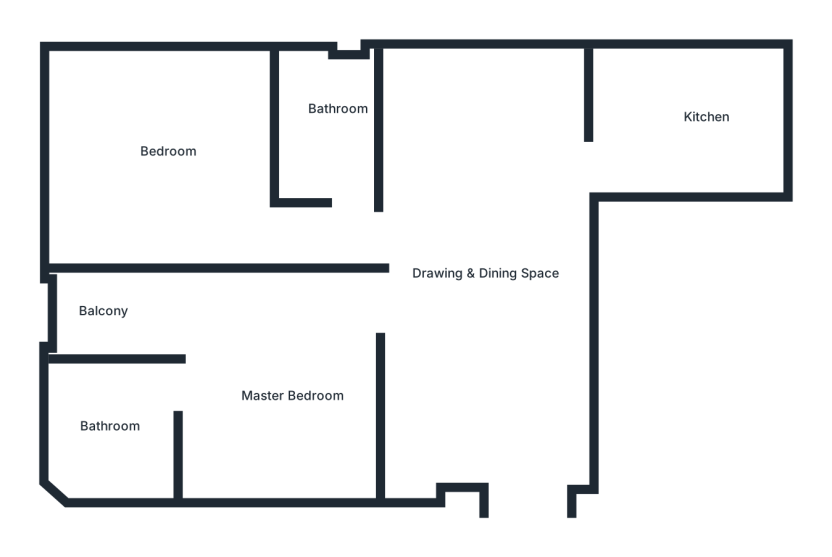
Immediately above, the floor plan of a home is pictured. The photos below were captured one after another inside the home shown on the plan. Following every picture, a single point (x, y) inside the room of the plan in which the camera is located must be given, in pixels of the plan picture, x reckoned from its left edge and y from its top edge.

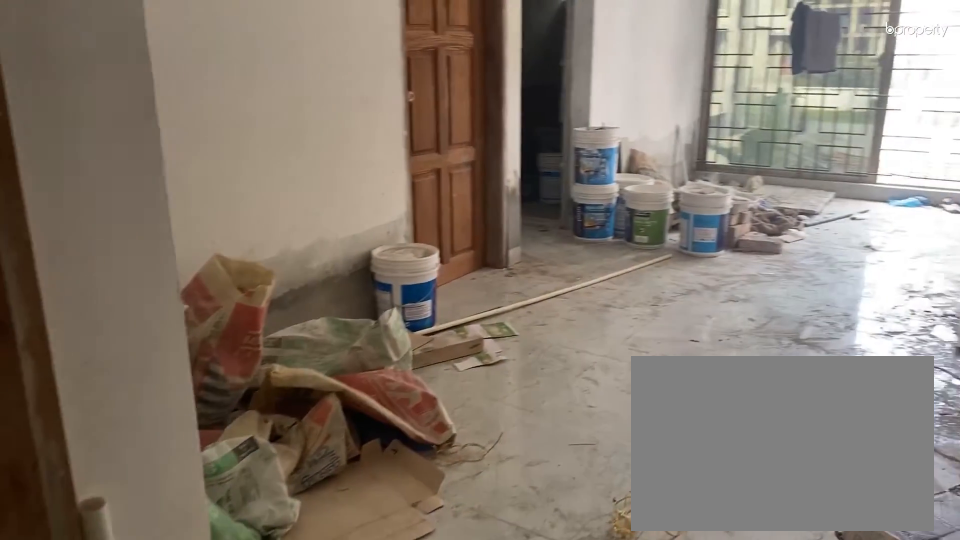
(523, 439)
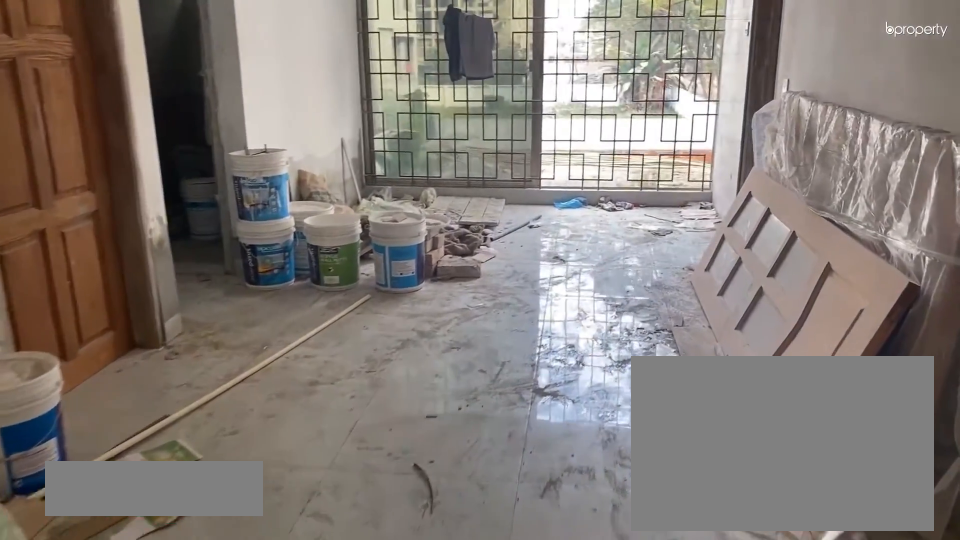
(523, 439)
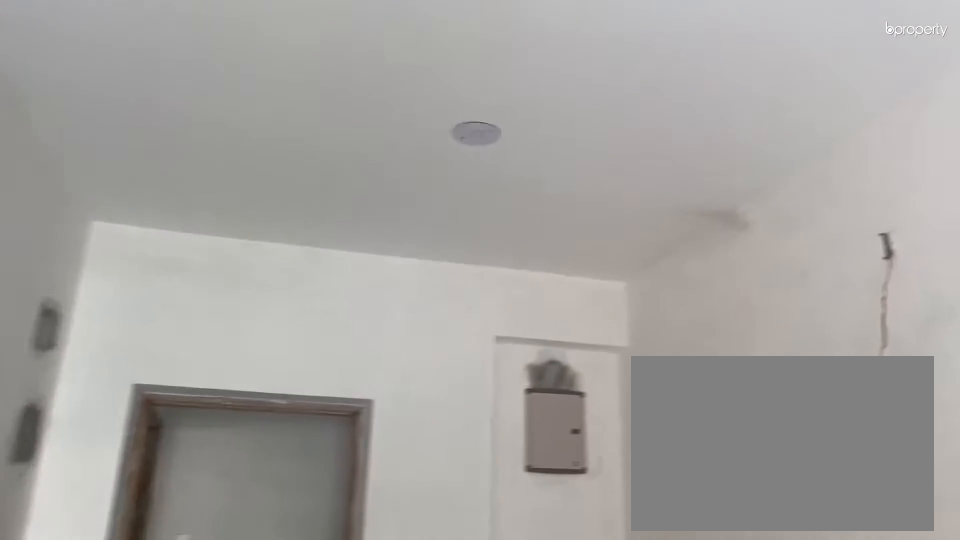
(494, 310)
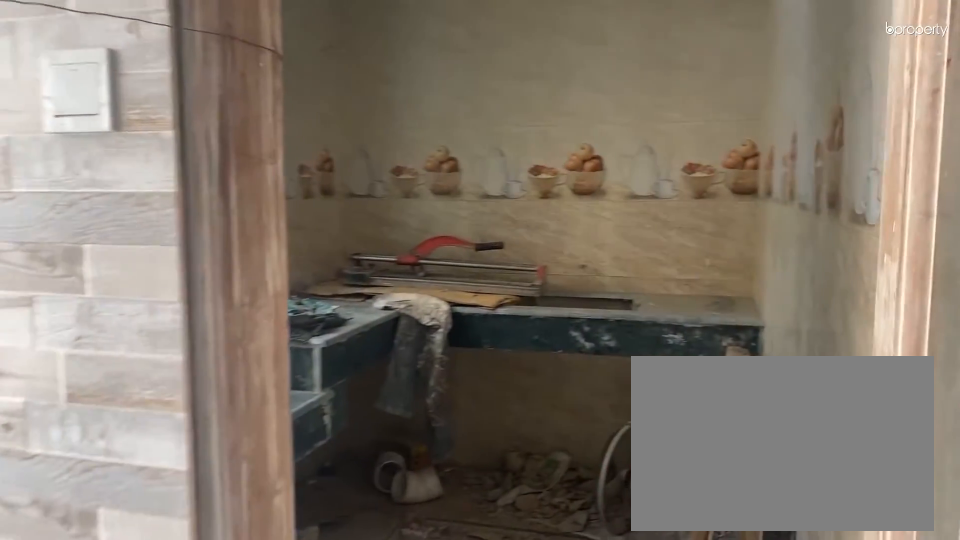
(606, 158)
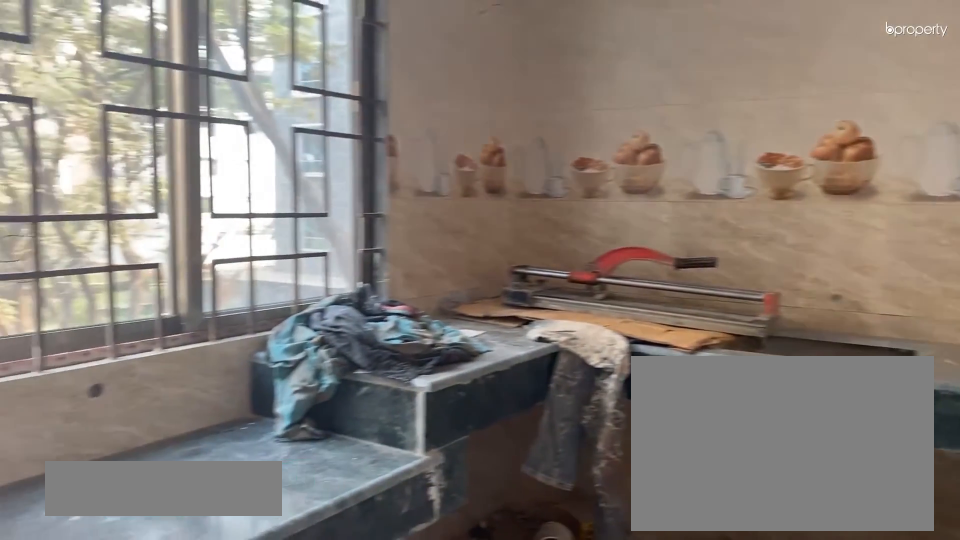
(701, 117)
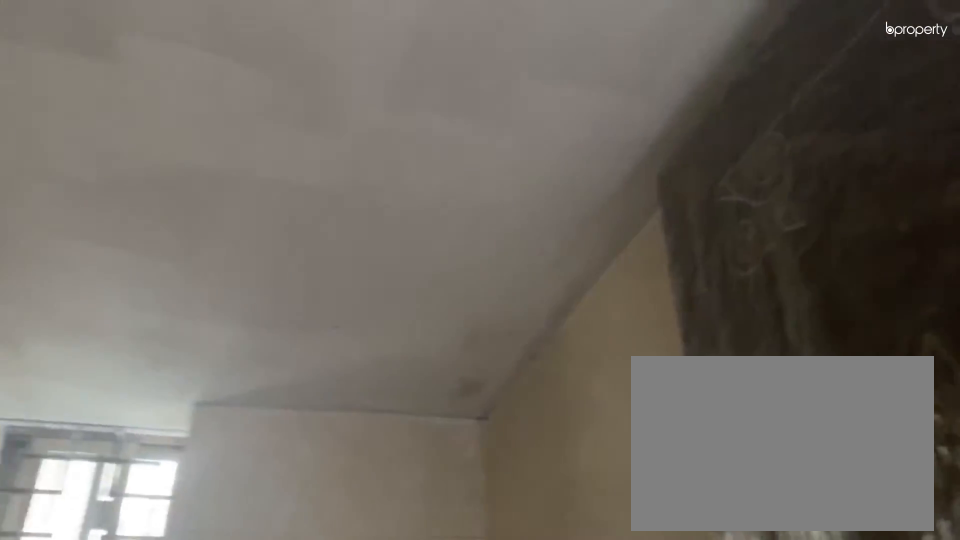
(331, 130)
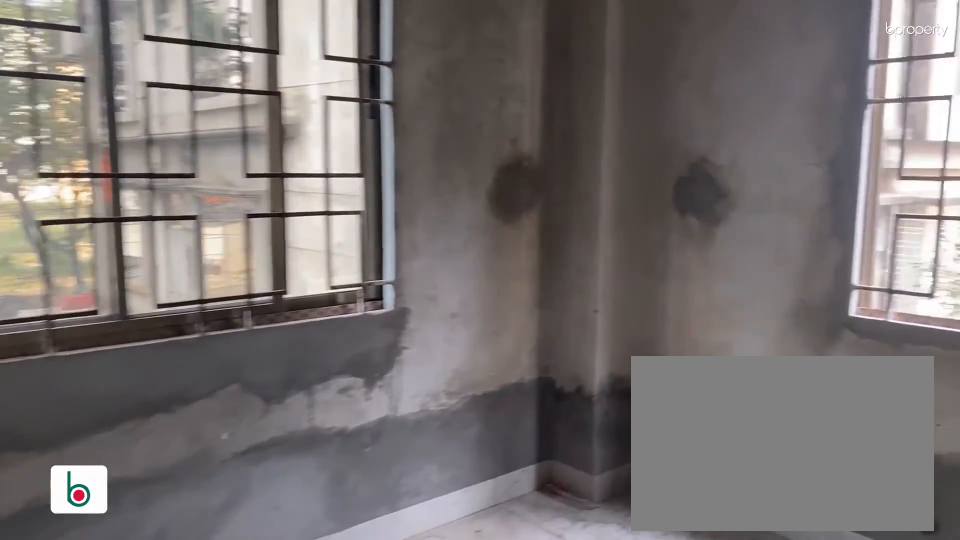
(157, 156)
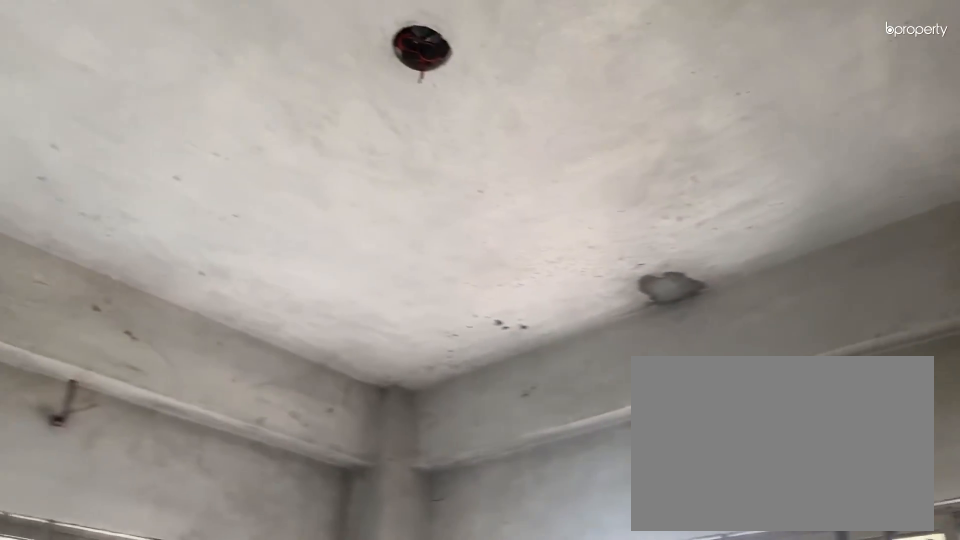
(156, 156)
